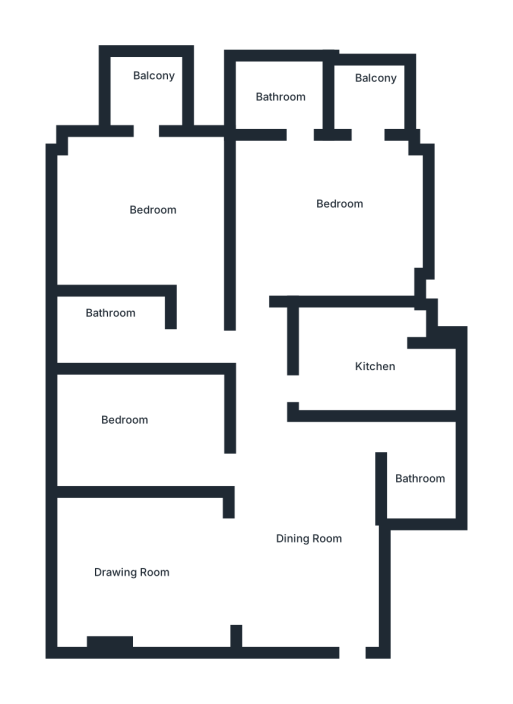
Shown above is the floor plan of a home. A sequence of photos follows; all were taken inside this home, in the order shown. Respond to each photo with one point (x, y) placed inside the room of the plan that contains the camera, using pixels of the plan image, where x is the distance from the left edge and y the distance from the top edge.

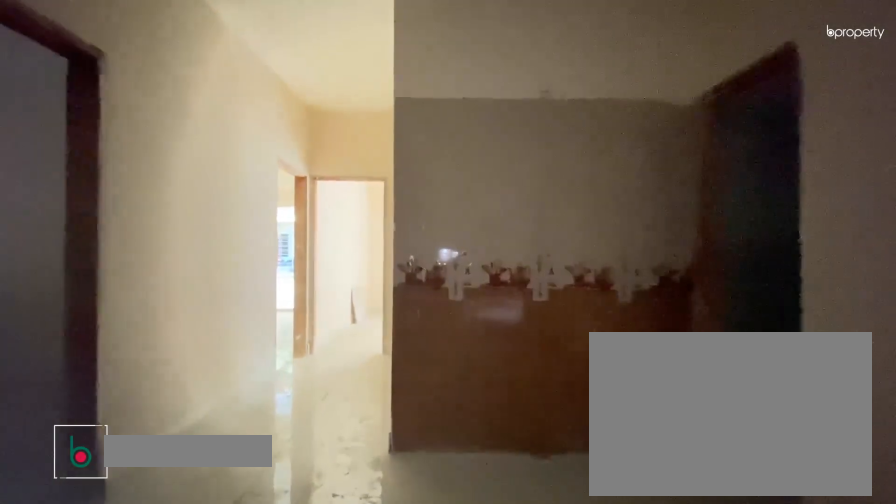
(303, 542)
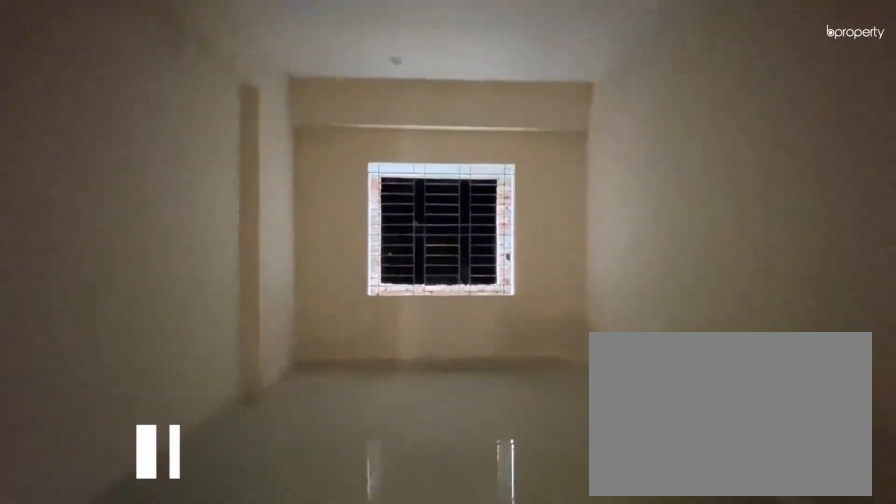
(152, 568)
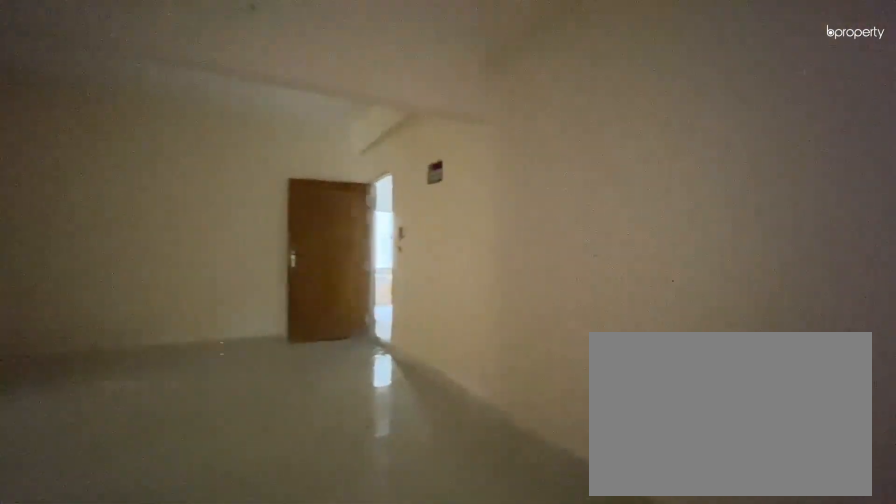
(152, 568)
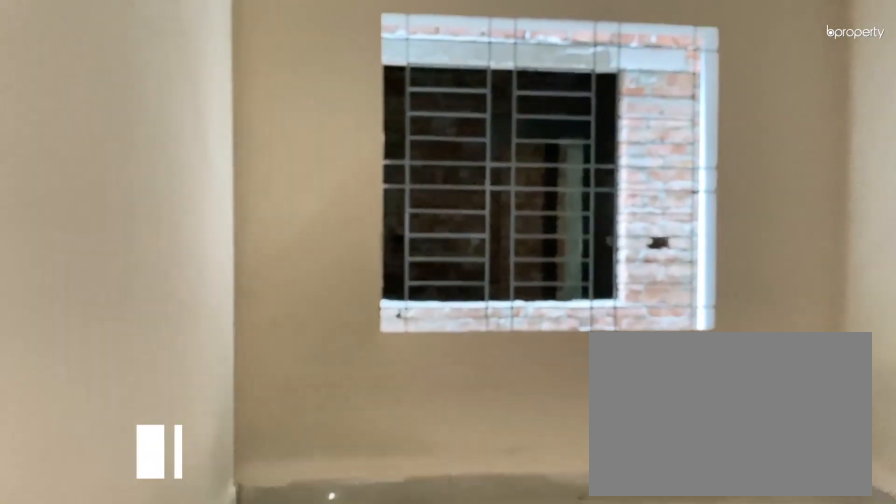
(140, 434)
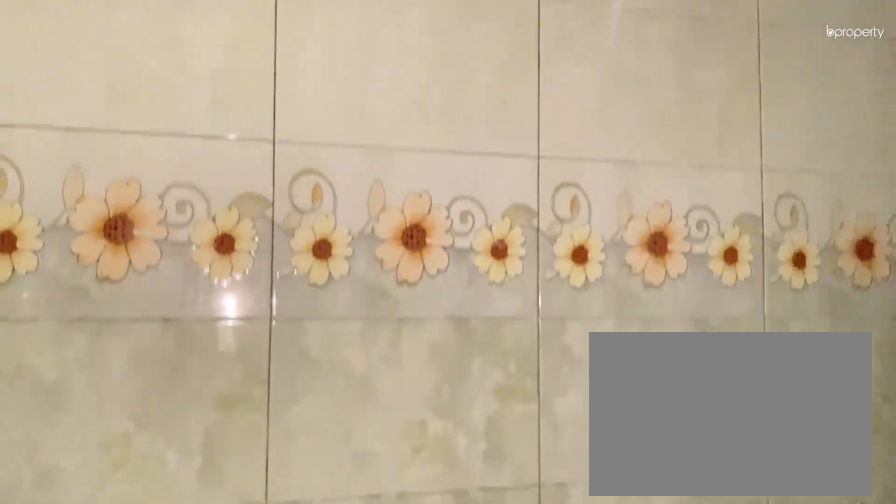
(415, 468)
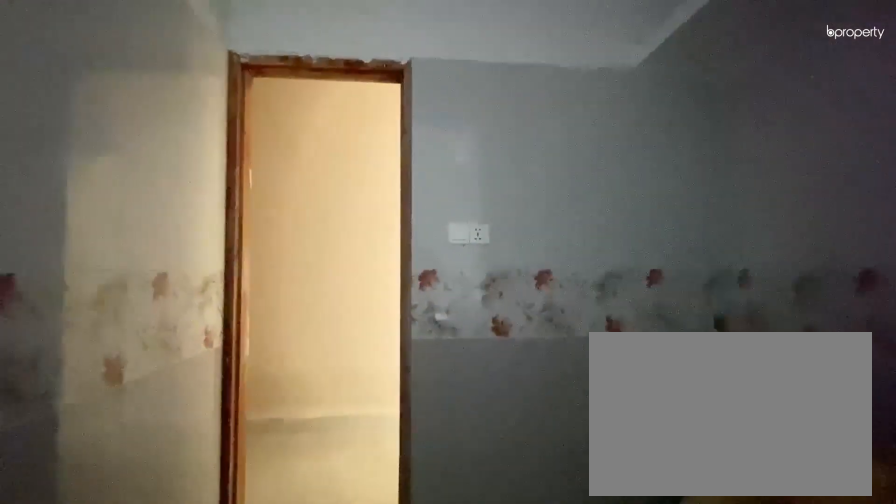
(357, 368)
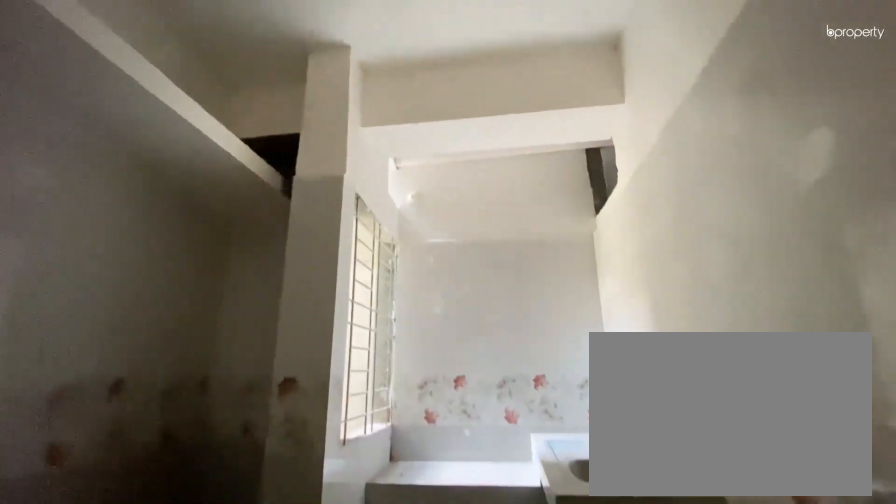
(357, 368)
